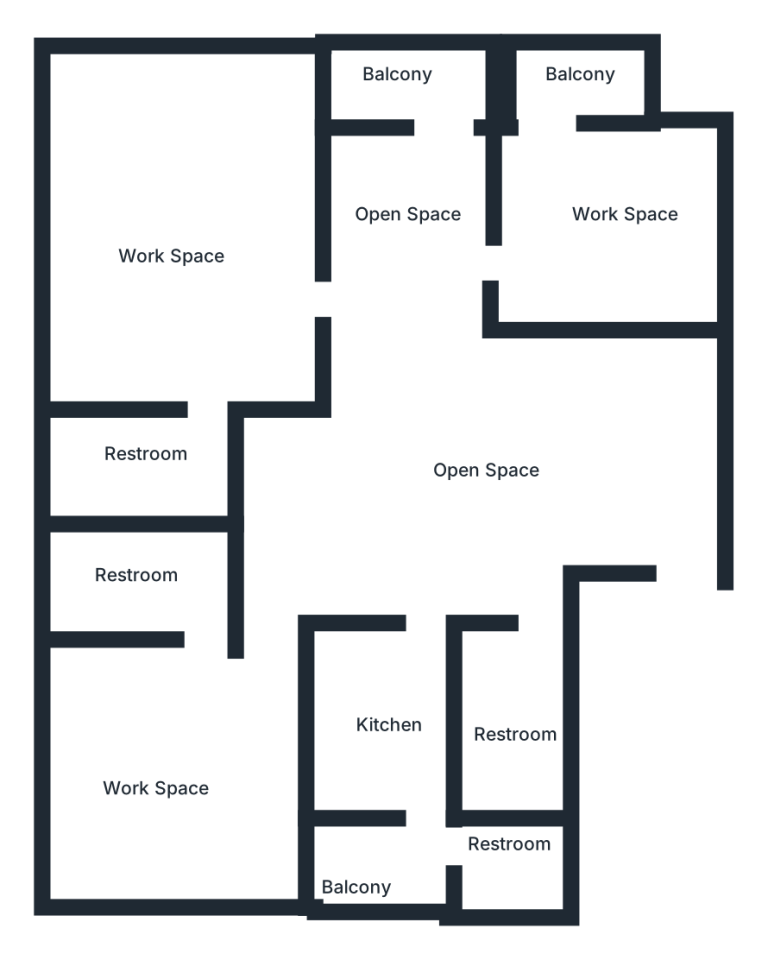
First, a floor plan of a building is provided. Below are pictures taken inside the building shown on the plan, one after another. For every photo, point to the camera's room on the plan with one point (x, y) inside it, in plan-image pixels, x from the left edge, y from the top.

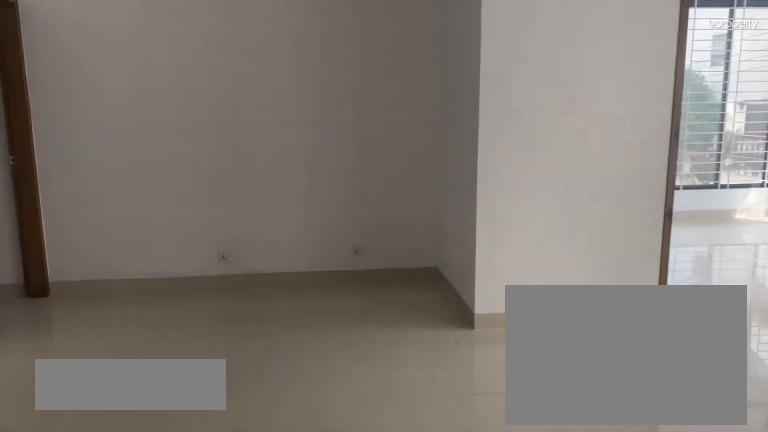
(456, 455)
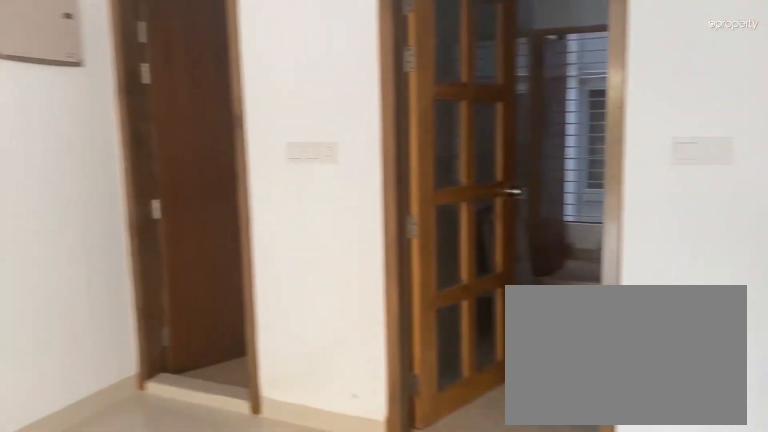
(456, 455)
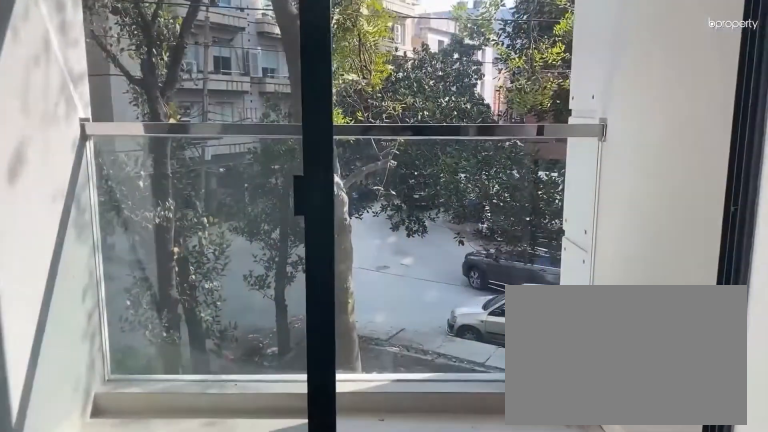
(423, 119)
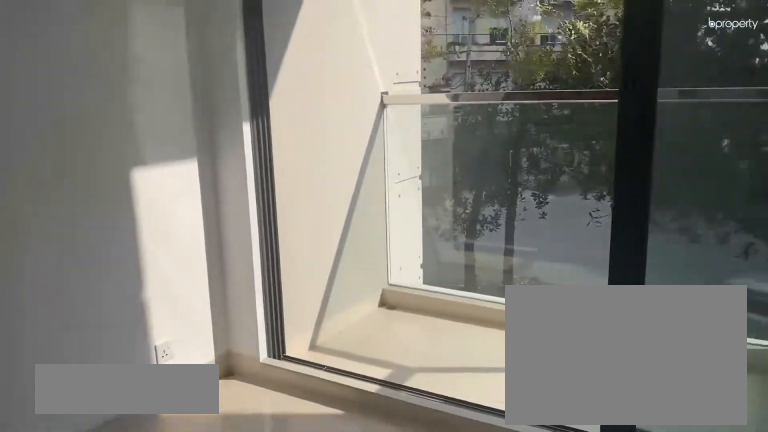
(606, 218)
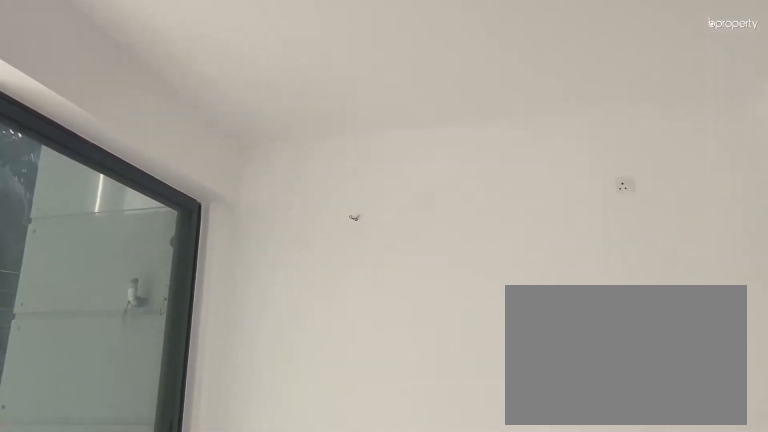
(606, 218)
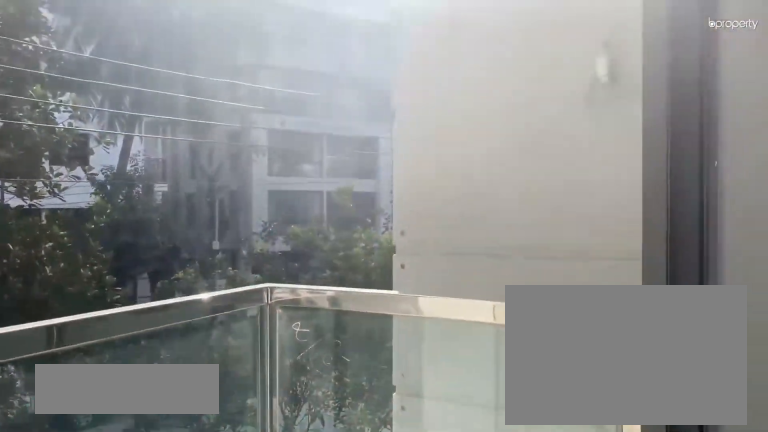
(568, 73)
